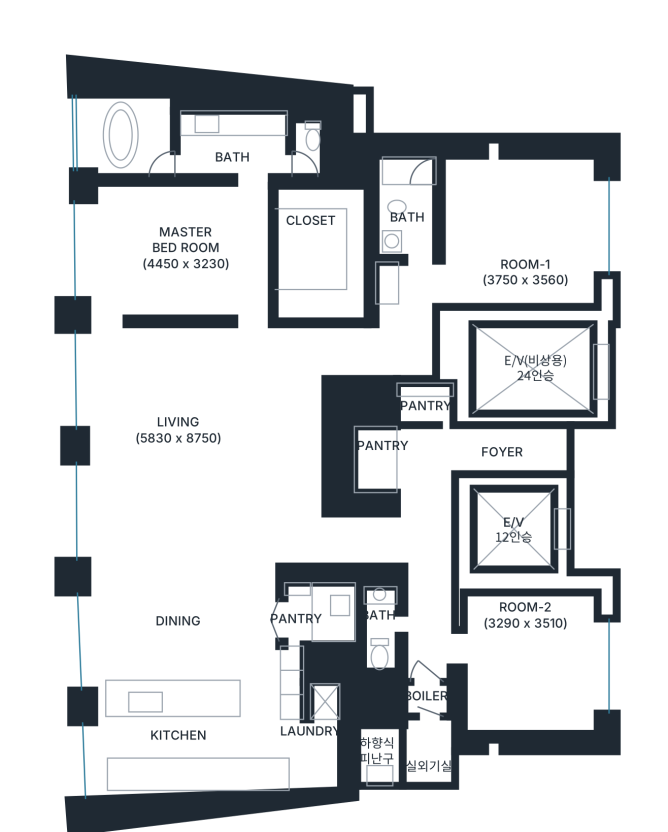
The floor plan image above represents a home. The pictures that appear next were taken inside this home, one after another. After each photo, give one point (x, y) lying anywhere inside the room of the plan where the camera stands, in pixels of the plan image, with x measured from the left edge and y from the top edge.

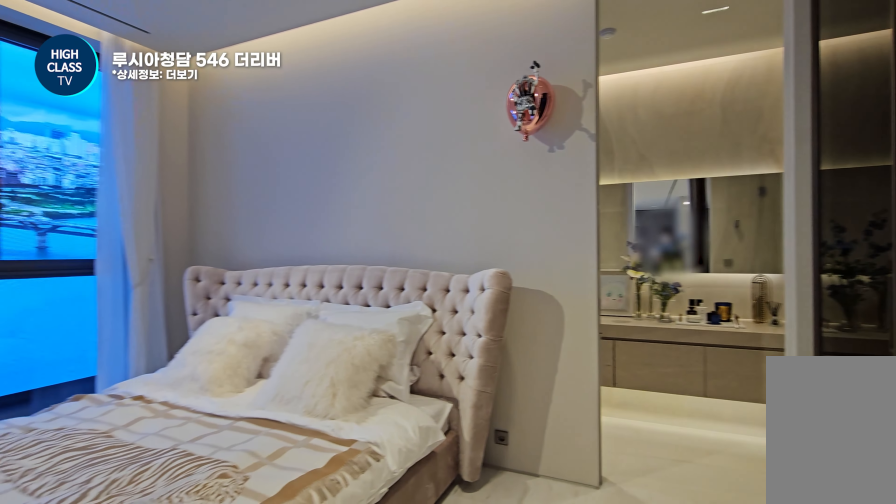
(225, 246)
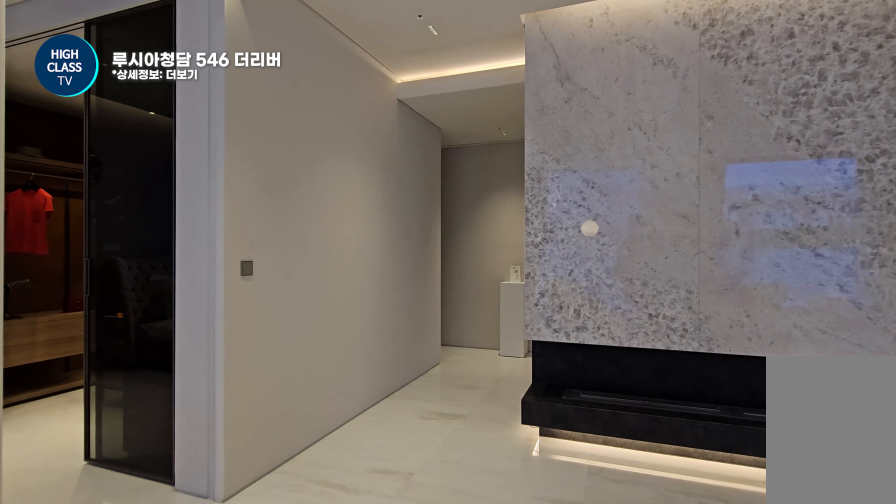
(196, 433)
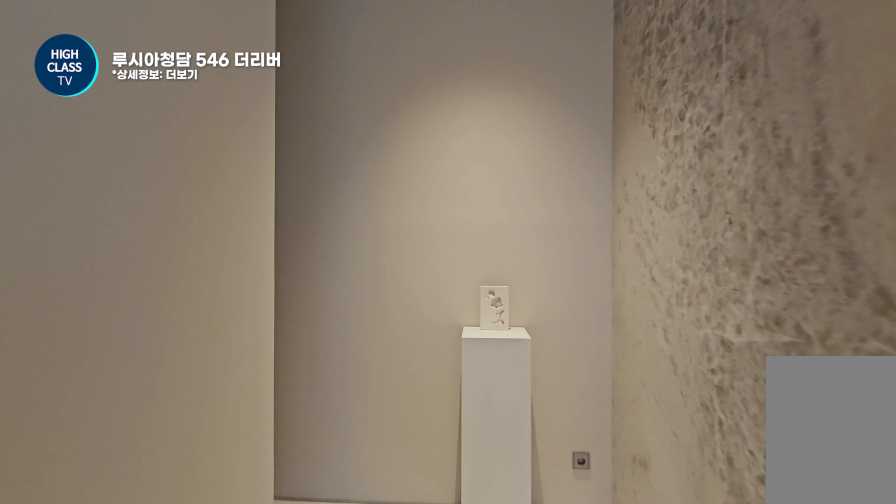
(378, 348)
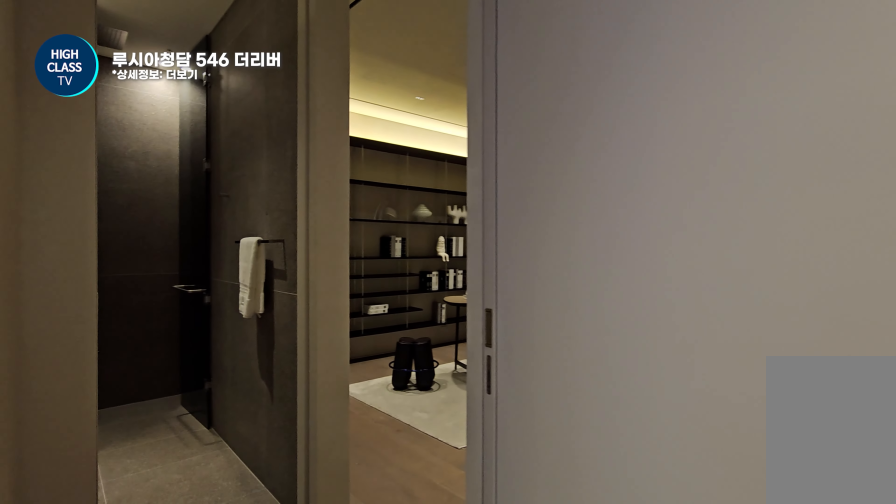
(378, 348)
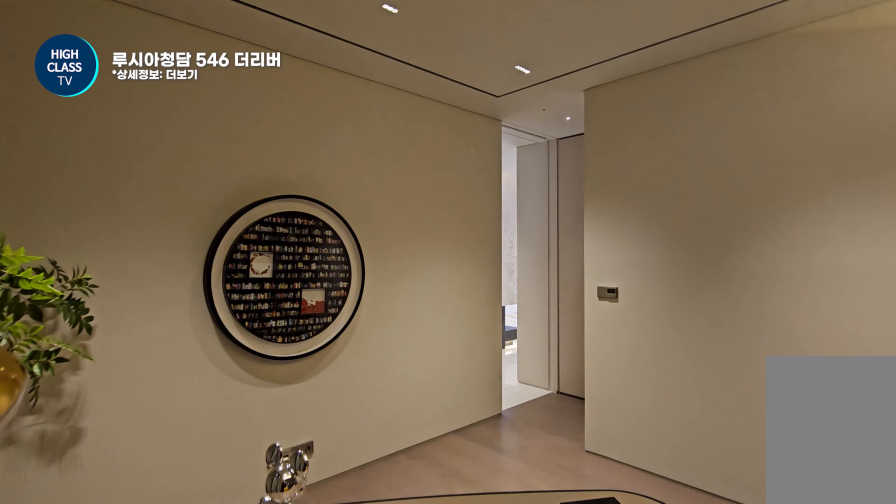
(485, 227)
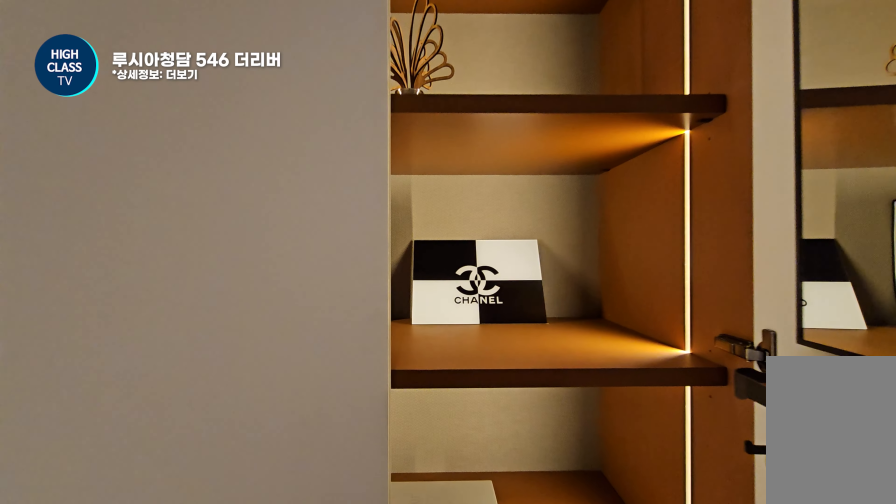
(485, 227)
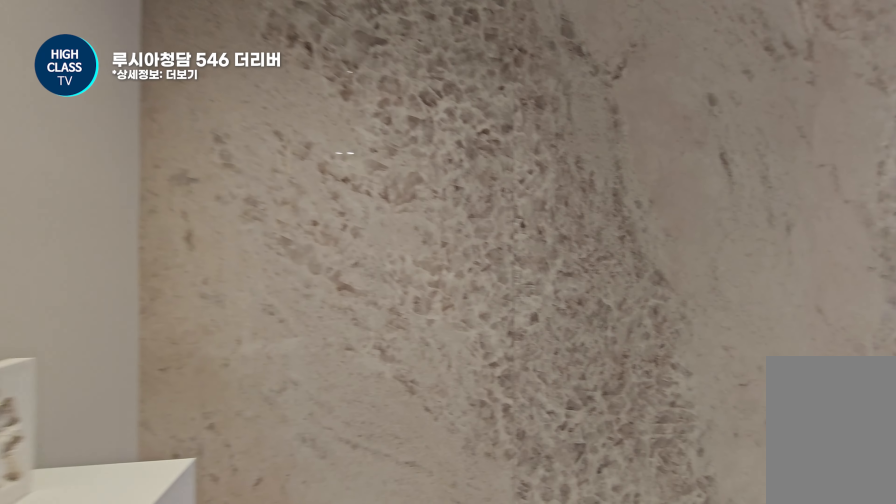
(378, 348)
